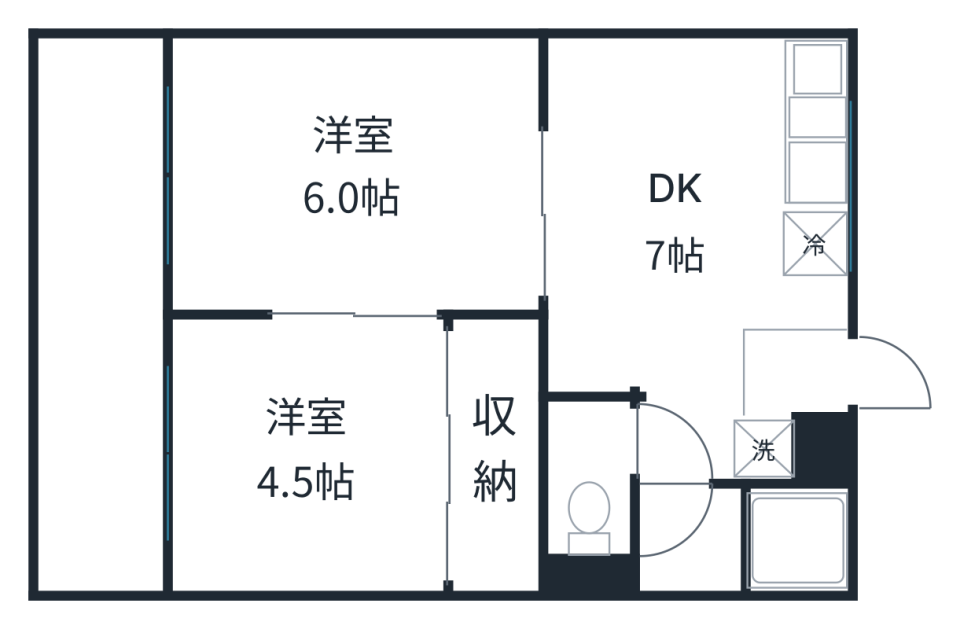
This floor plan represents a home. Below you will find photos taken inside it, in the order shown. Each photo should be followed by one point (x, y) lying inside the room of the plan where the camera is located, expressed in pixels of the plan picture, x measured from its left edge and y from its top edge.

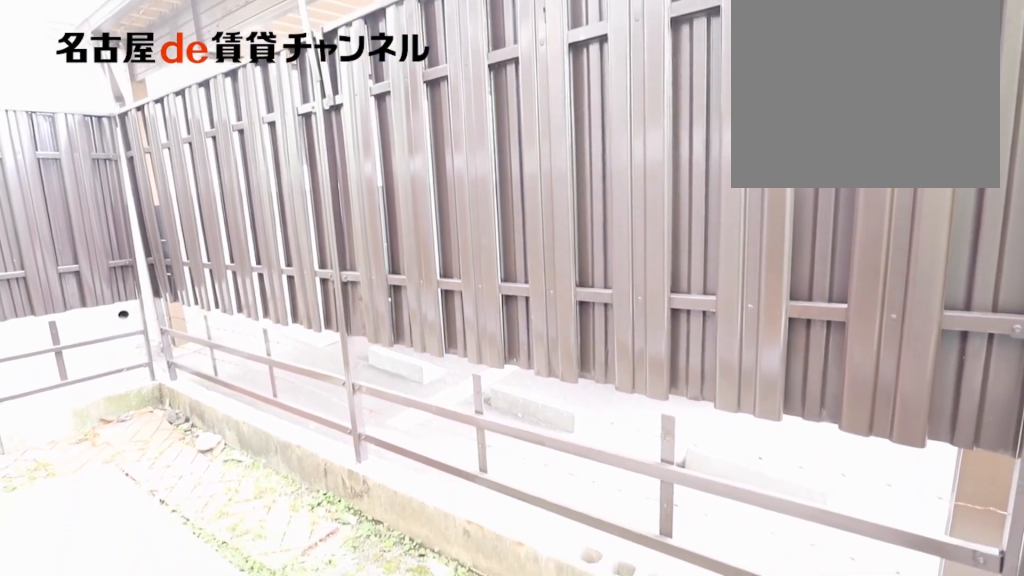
(112, 317)
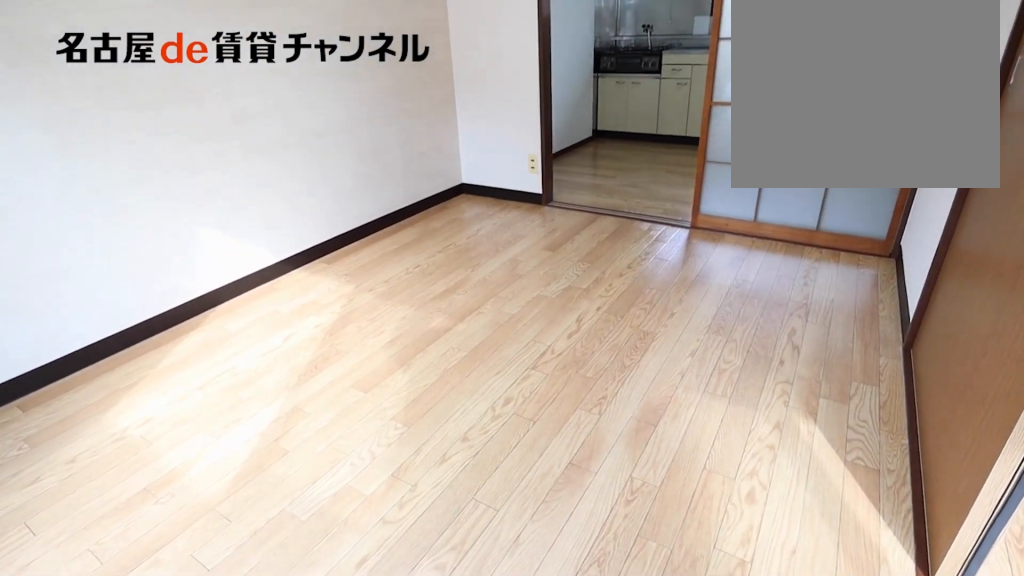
(350, 171)
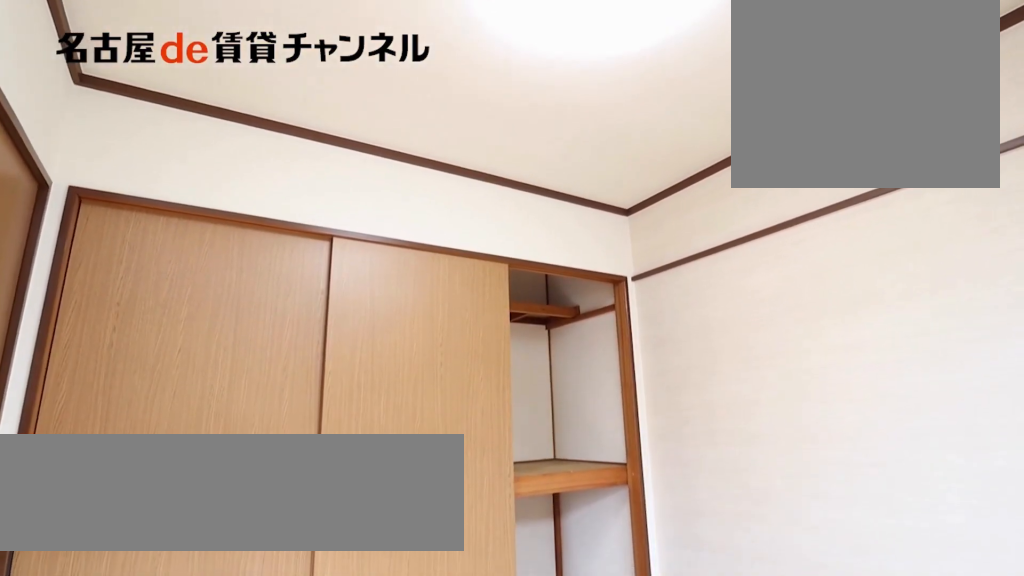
(308, 459)
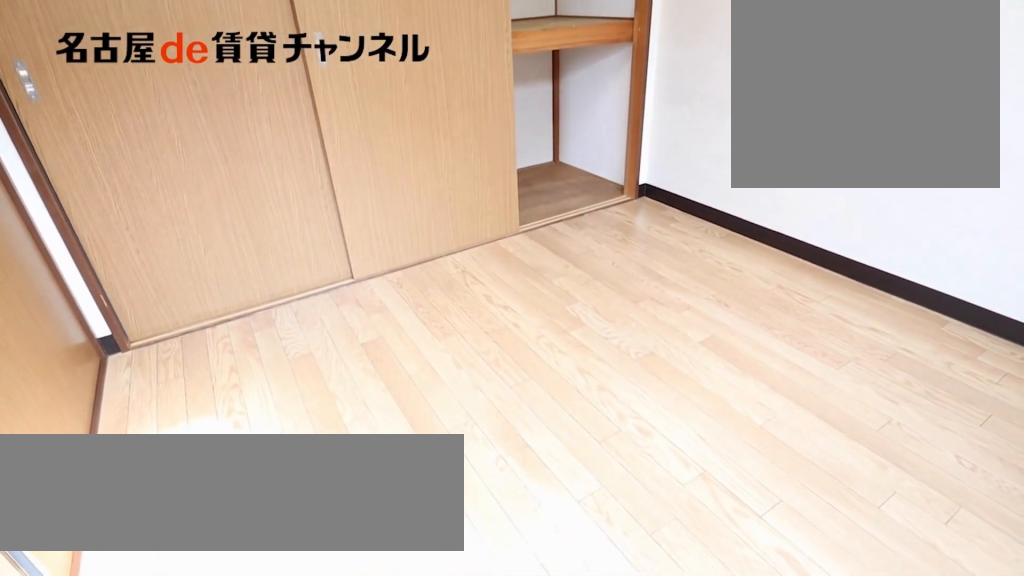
(308, 459)
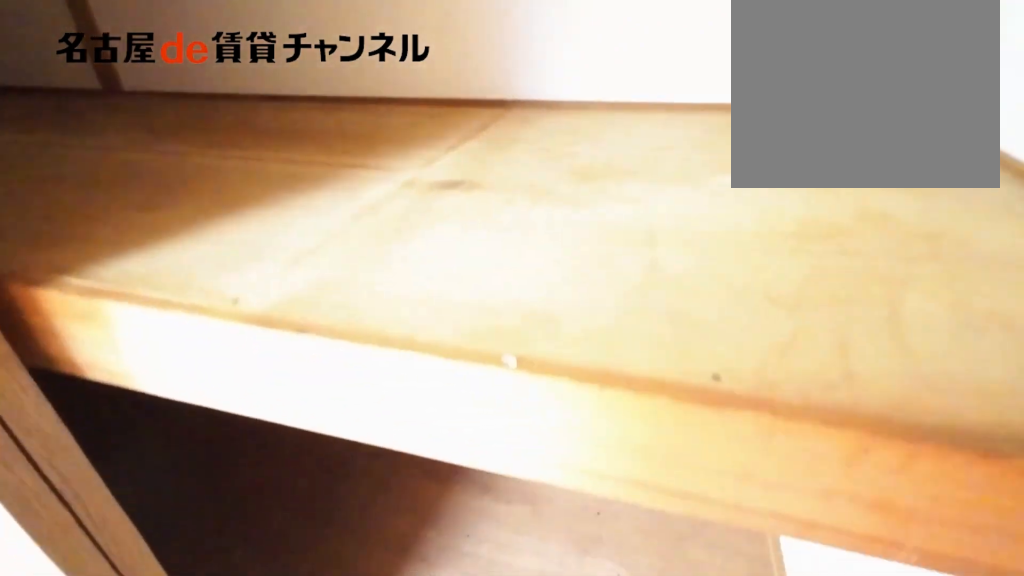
(494, 456)
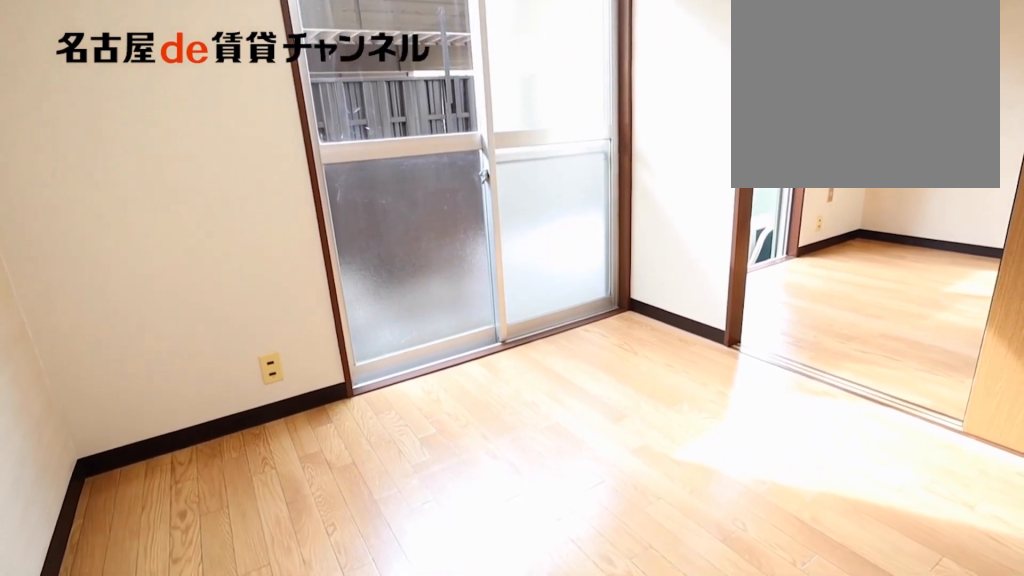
(310, 459)
